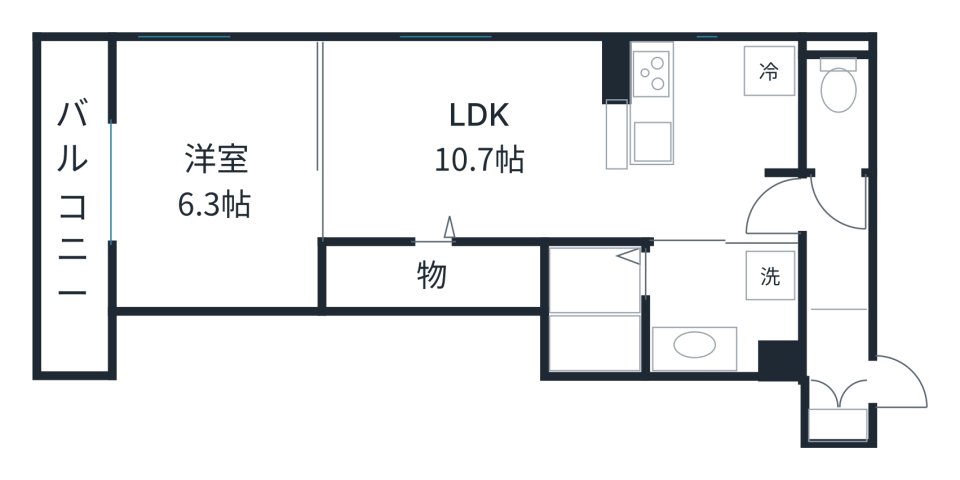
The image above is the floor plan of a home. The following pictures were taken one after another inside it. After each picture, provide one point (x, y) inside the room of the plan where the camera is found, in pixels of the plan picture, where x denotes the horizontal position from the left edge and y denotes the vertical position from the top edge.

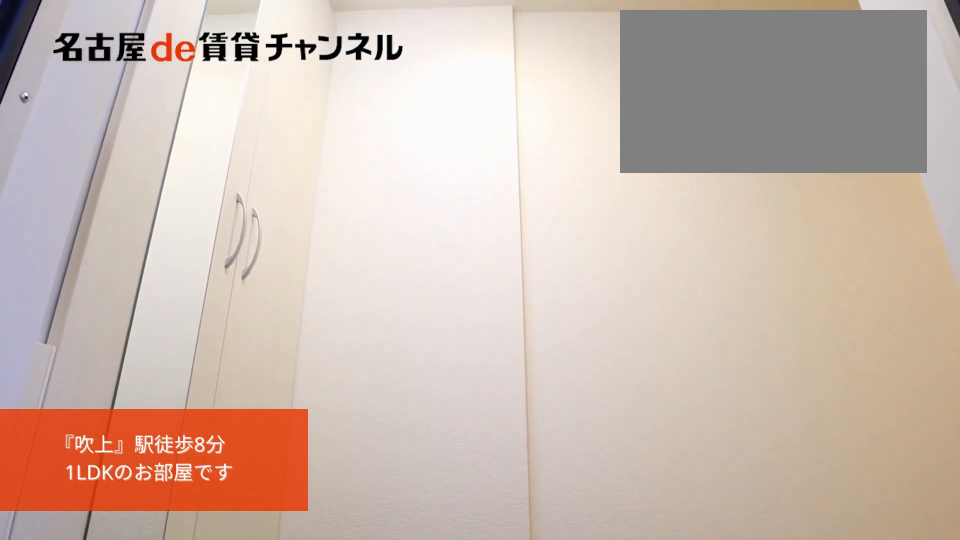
(839, 378)
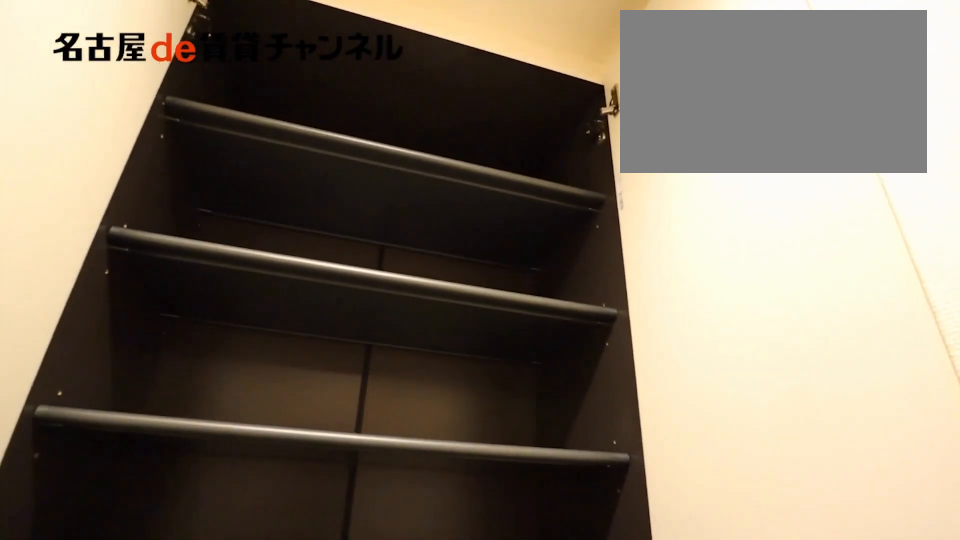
(839, 378)
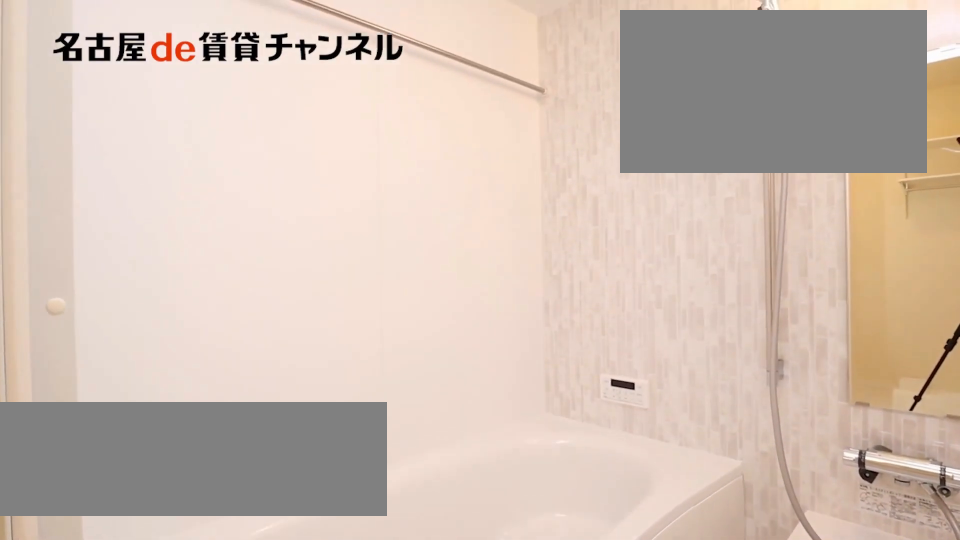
(595, 314)
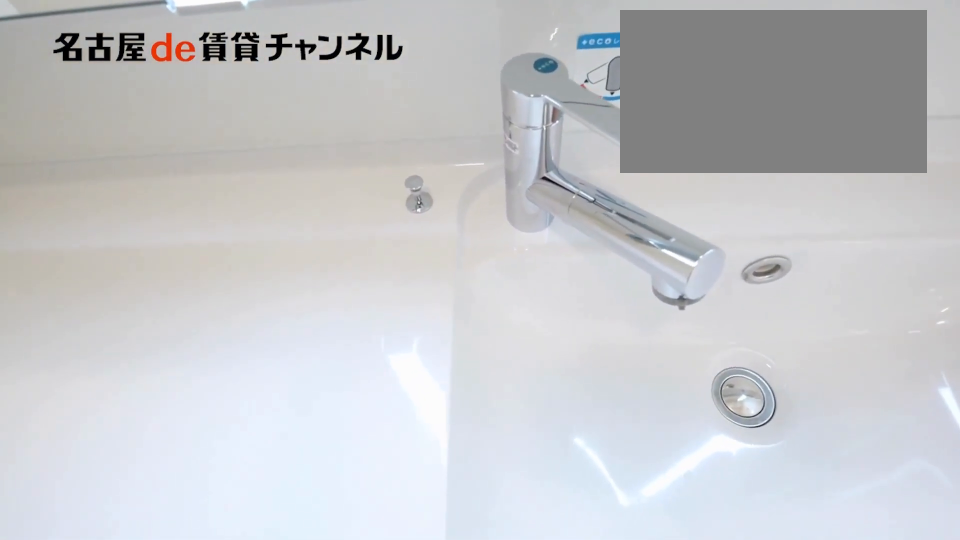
(725, 312)
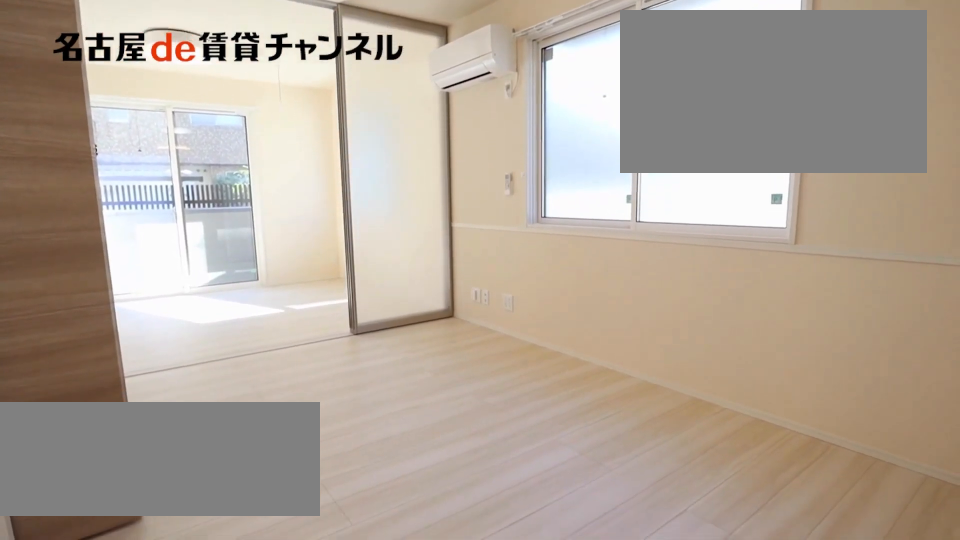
(463, 143)
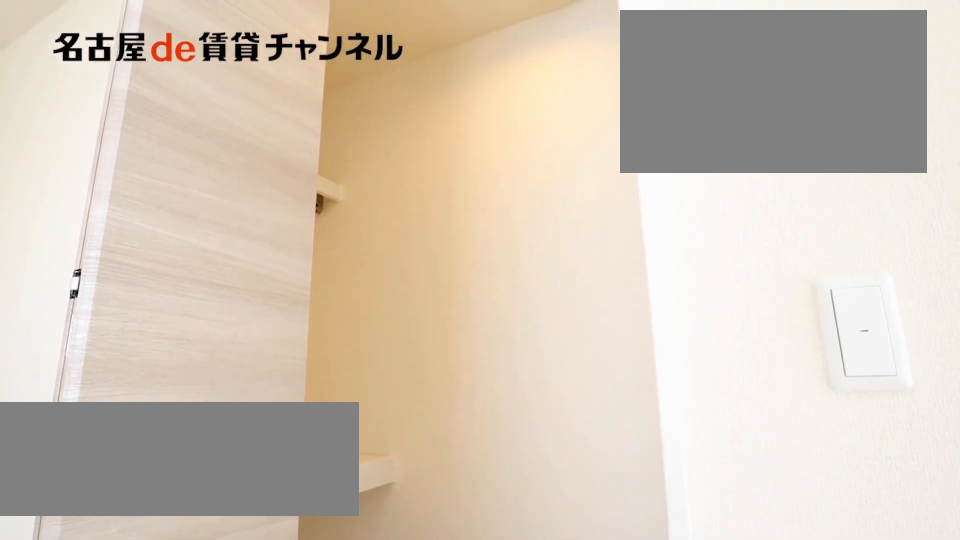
(433, 279)
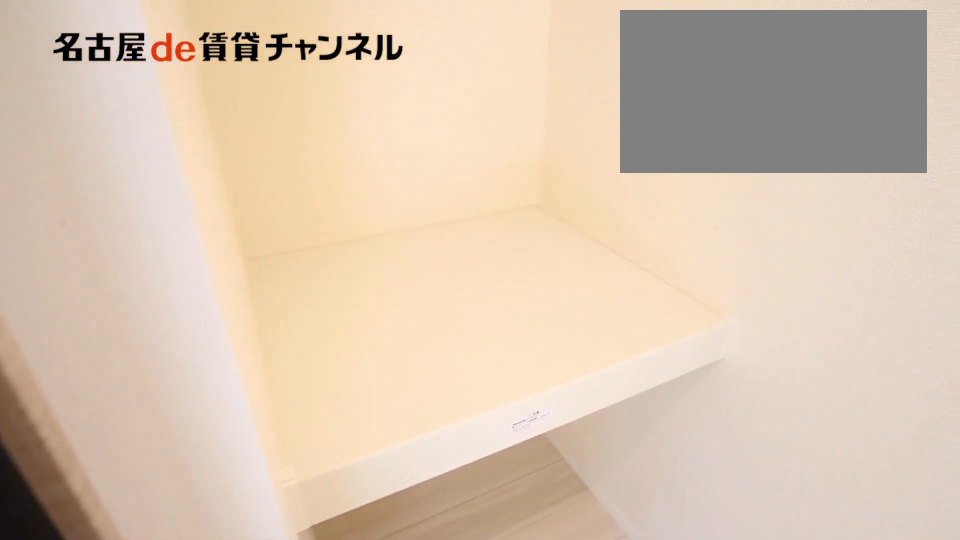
(433, 279)
